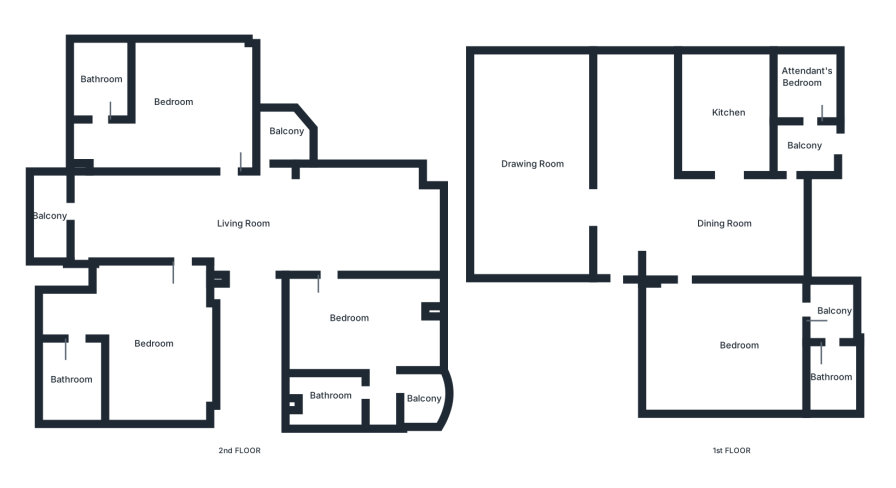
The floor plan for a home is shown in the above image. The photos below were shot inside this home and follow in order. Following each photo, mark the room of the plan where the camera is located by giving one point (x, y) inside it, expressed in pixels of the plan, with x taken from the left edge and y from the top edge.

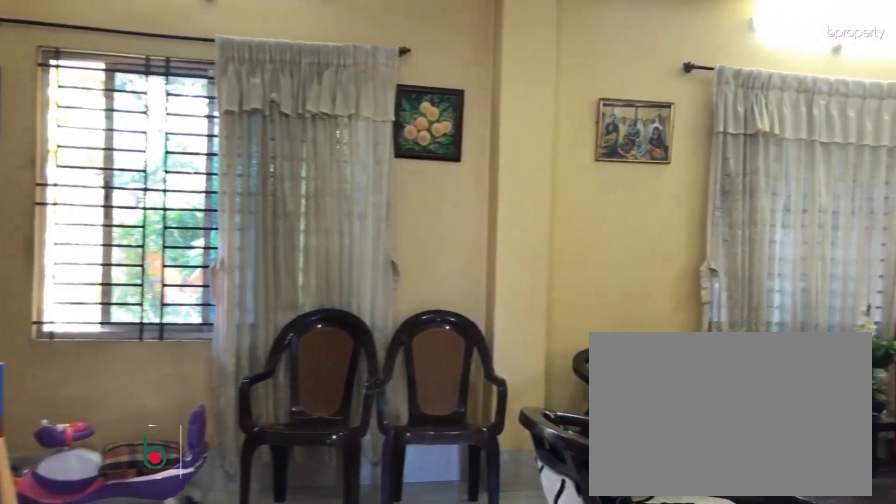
(562, 183)
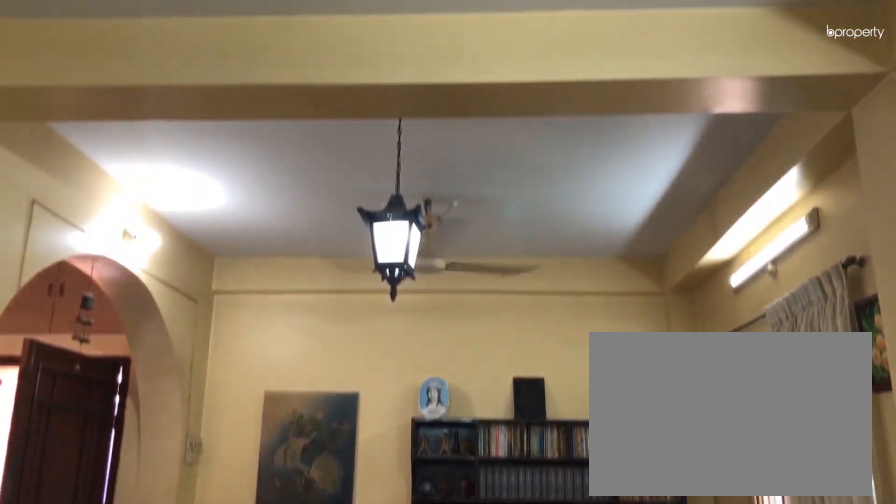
(525, 162)
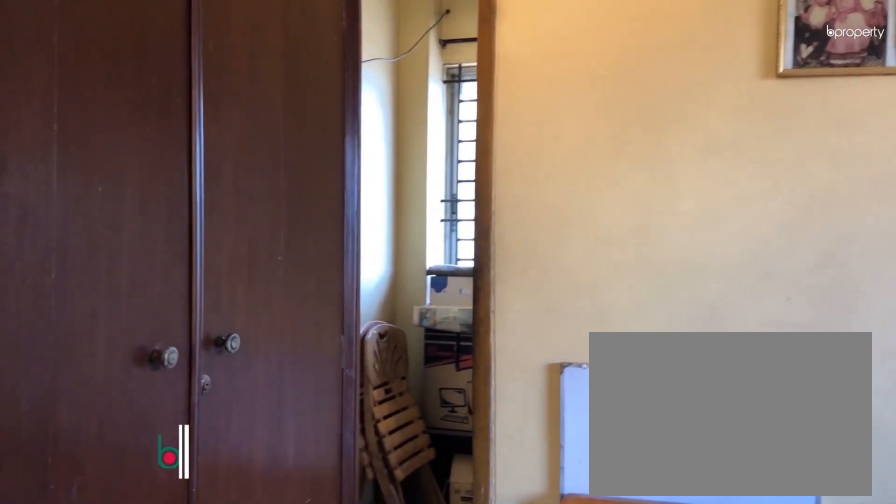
(725, 346)
